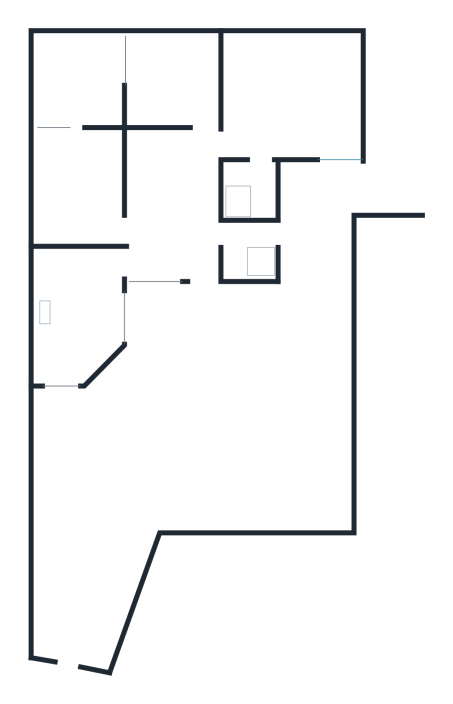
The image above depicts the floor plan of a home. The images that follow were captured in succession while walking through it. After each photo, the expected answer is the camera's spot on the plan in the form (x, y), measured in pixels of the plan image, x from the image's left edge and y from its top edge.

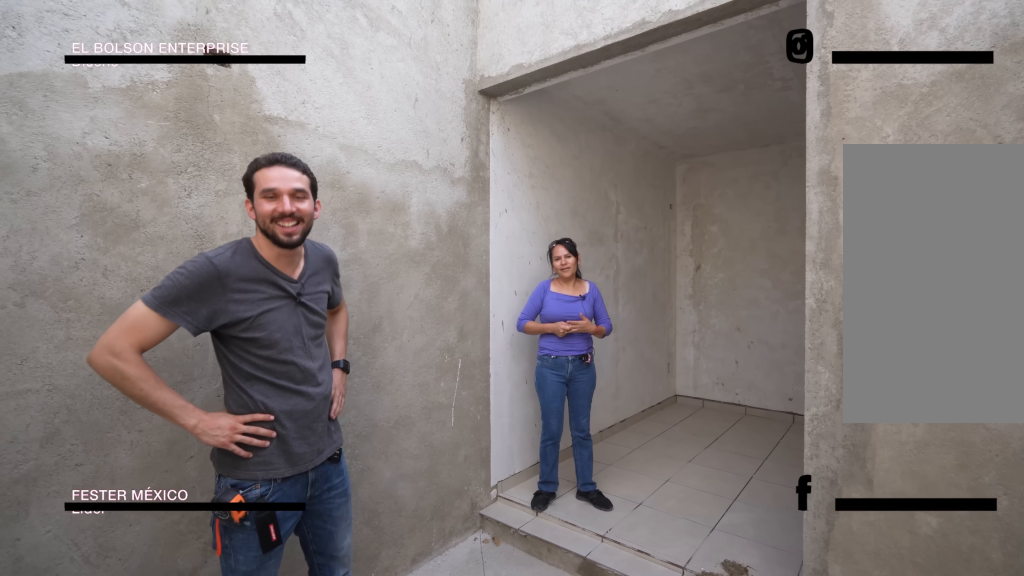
(71, 57)
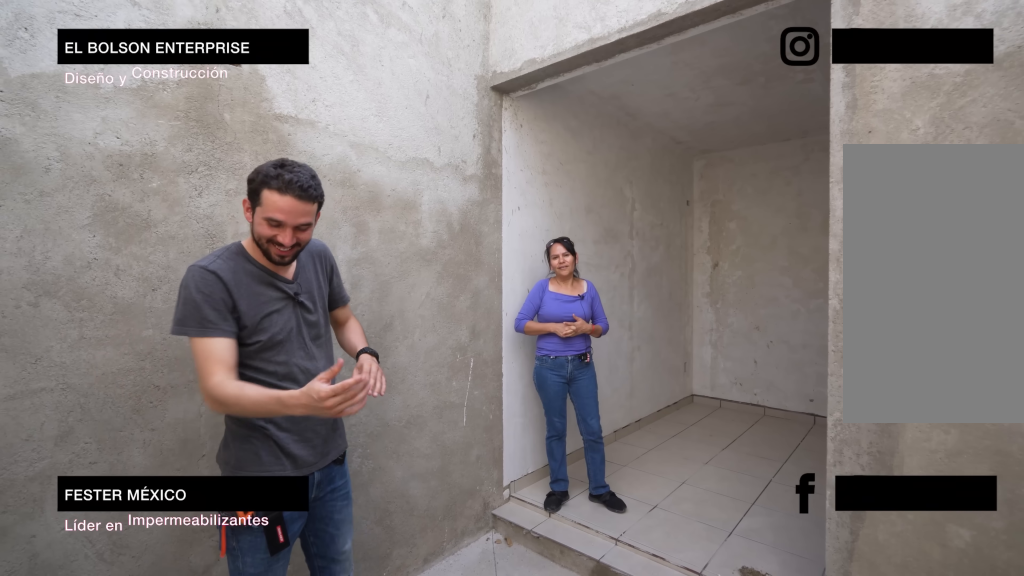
(71, 57)
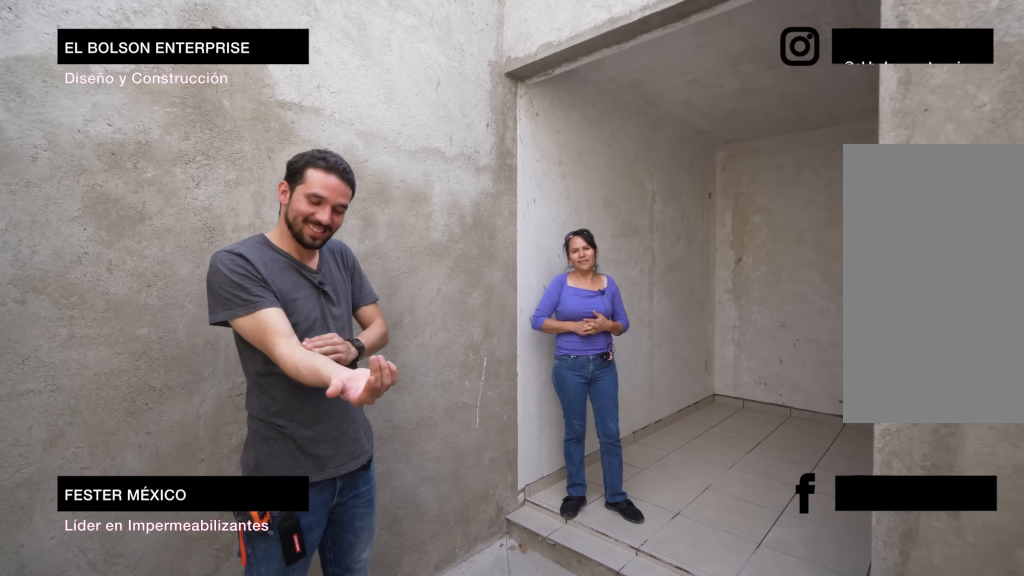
(72, 58)
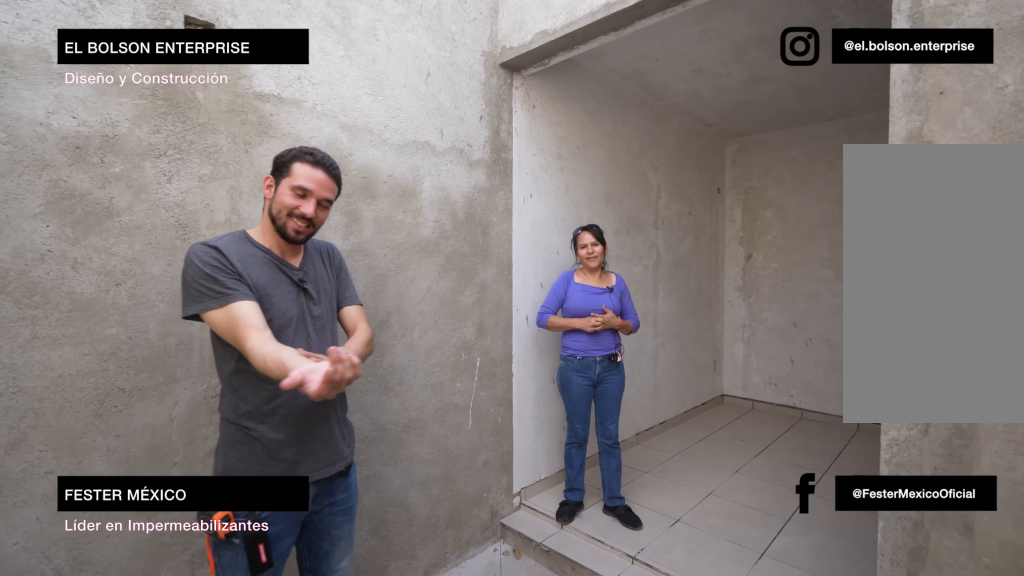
(74, 62)
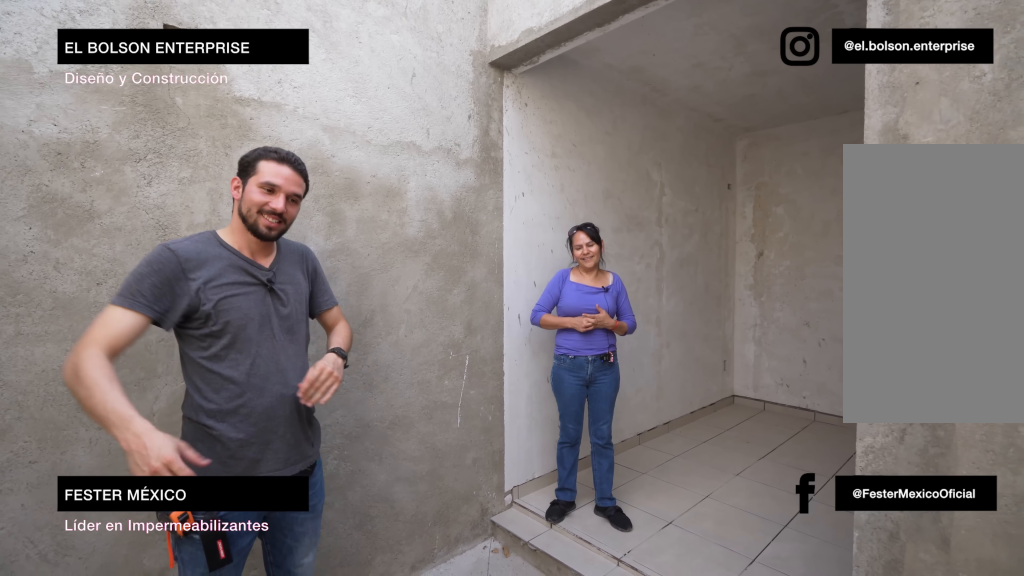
(74, 63)
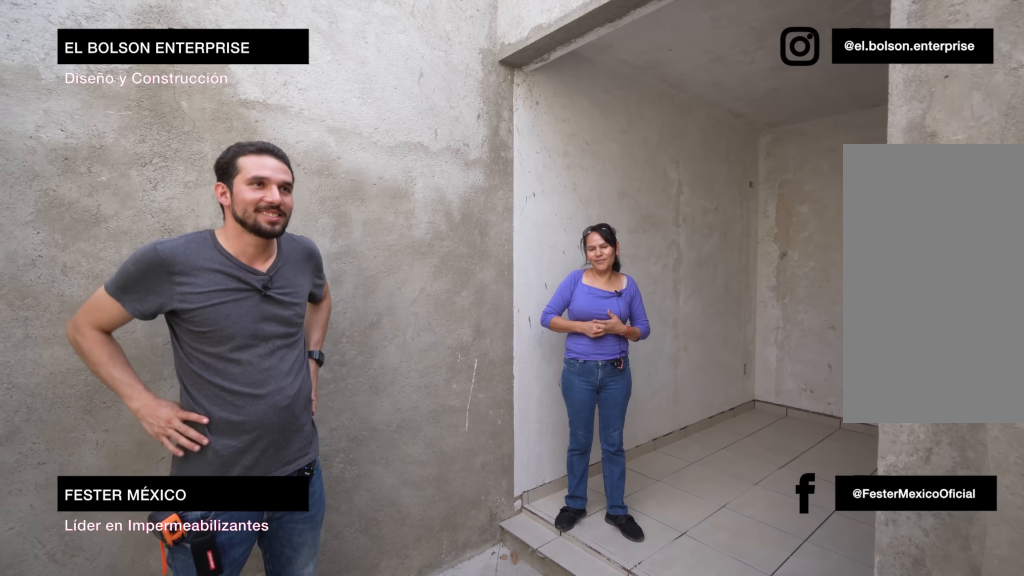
(74, 63)
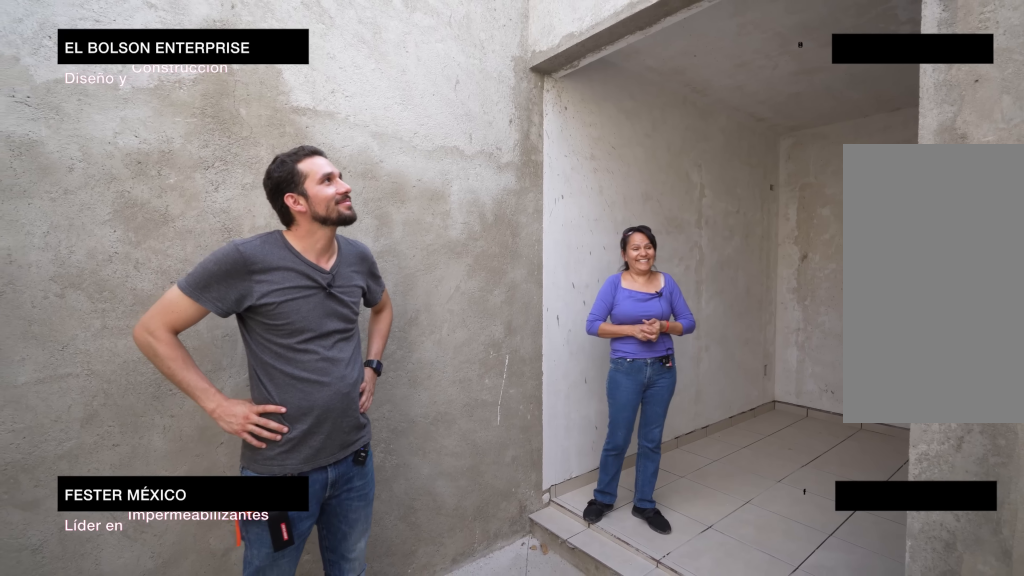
(74, 64)
